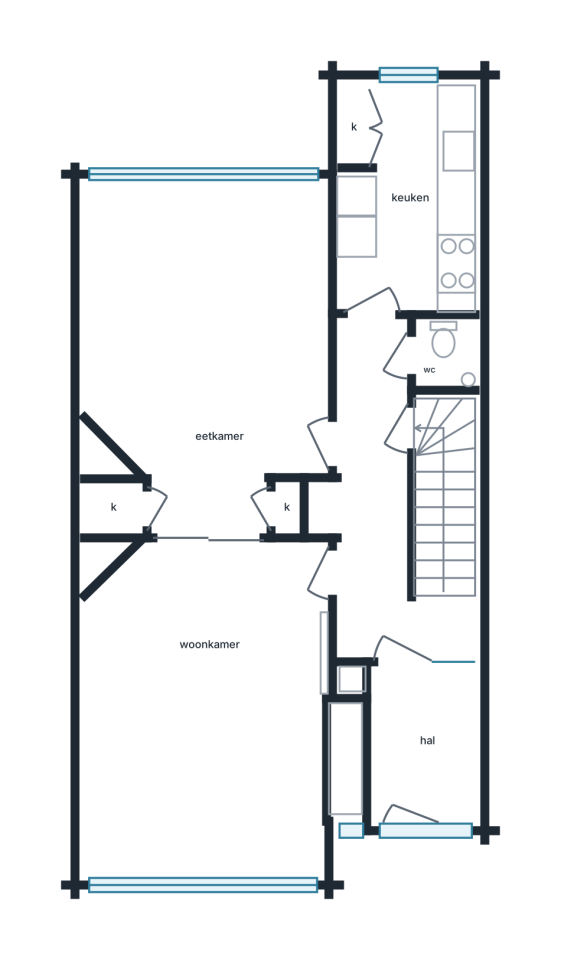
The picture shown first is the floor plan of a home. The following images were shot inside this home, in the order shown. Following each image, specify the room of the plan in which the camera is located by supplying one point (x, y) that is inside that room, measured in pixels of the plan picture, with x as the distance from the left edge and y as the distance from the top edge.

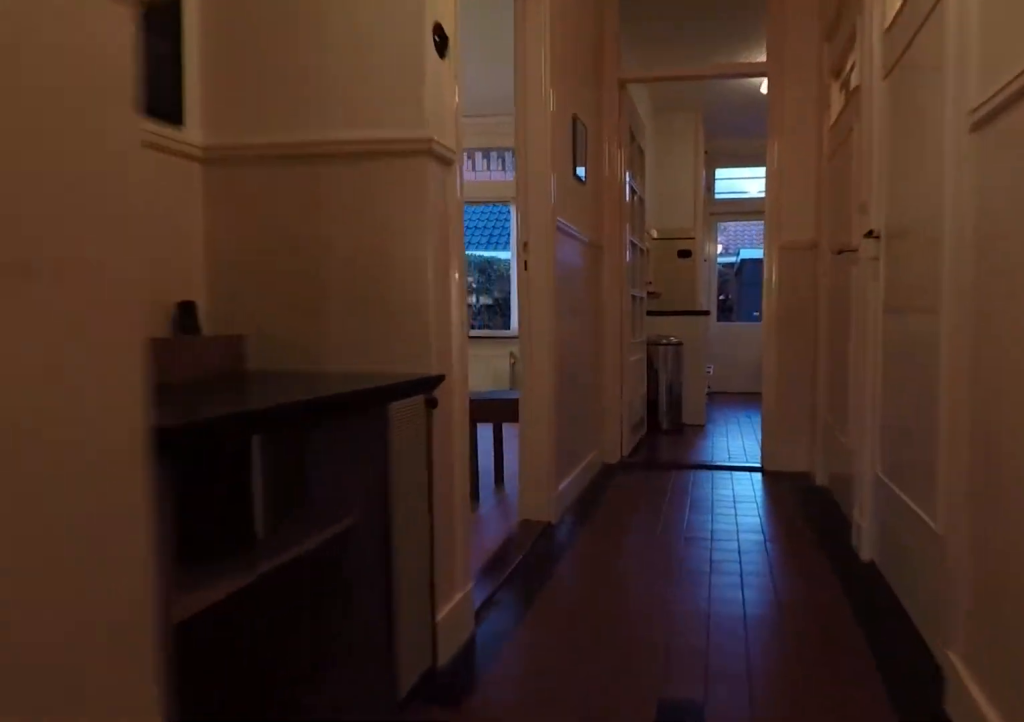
(379, 512)
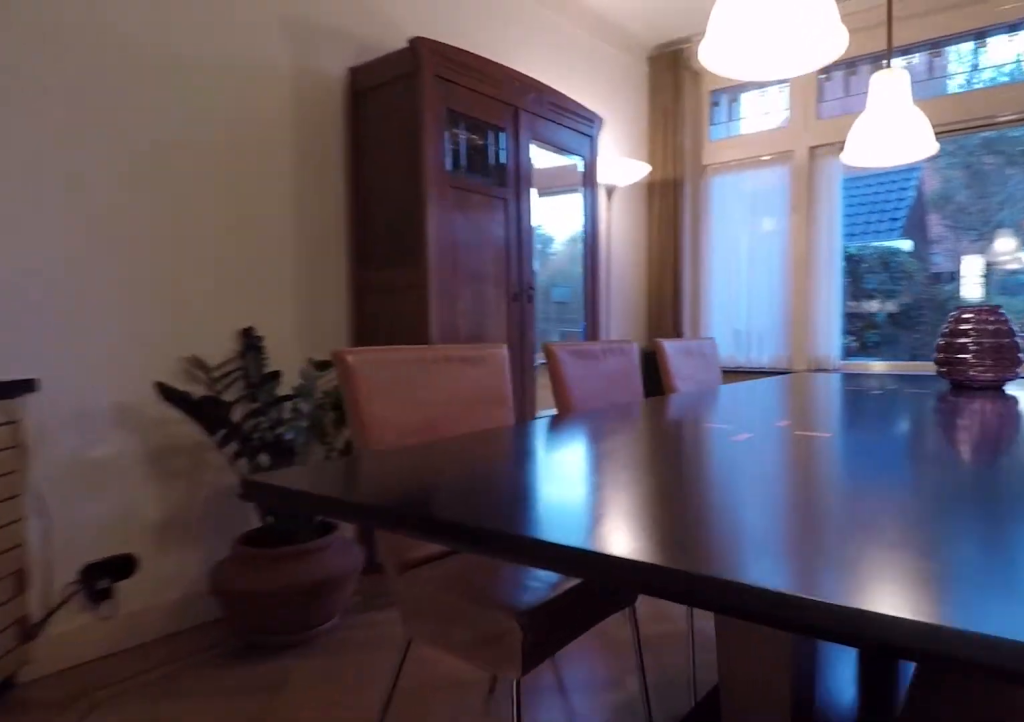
(214, 347)
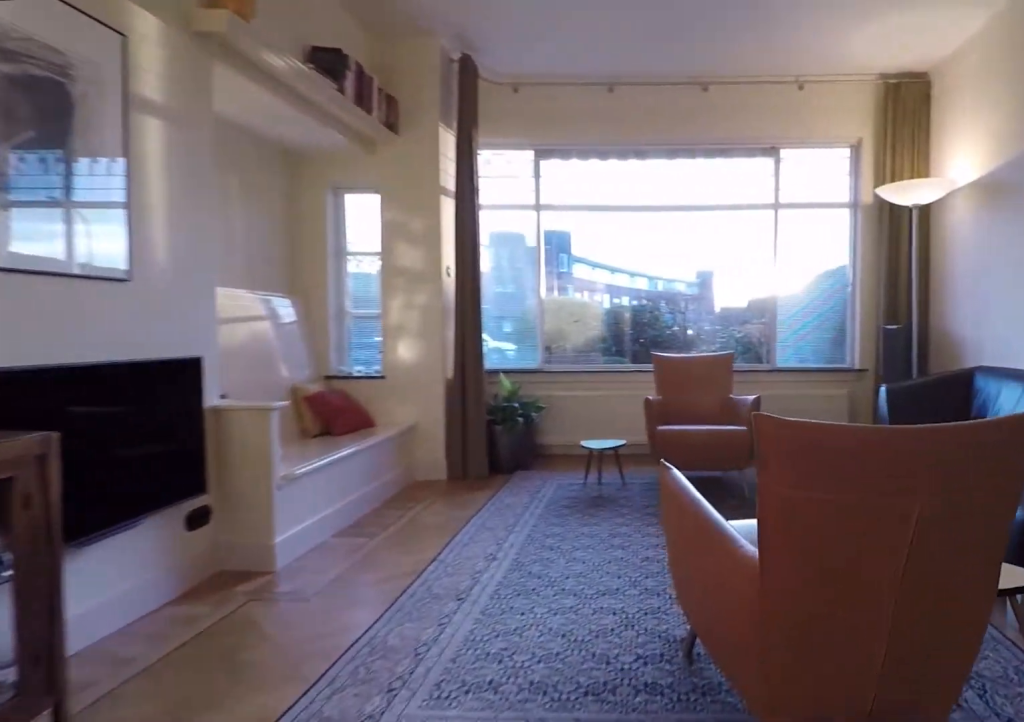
(220, 701)
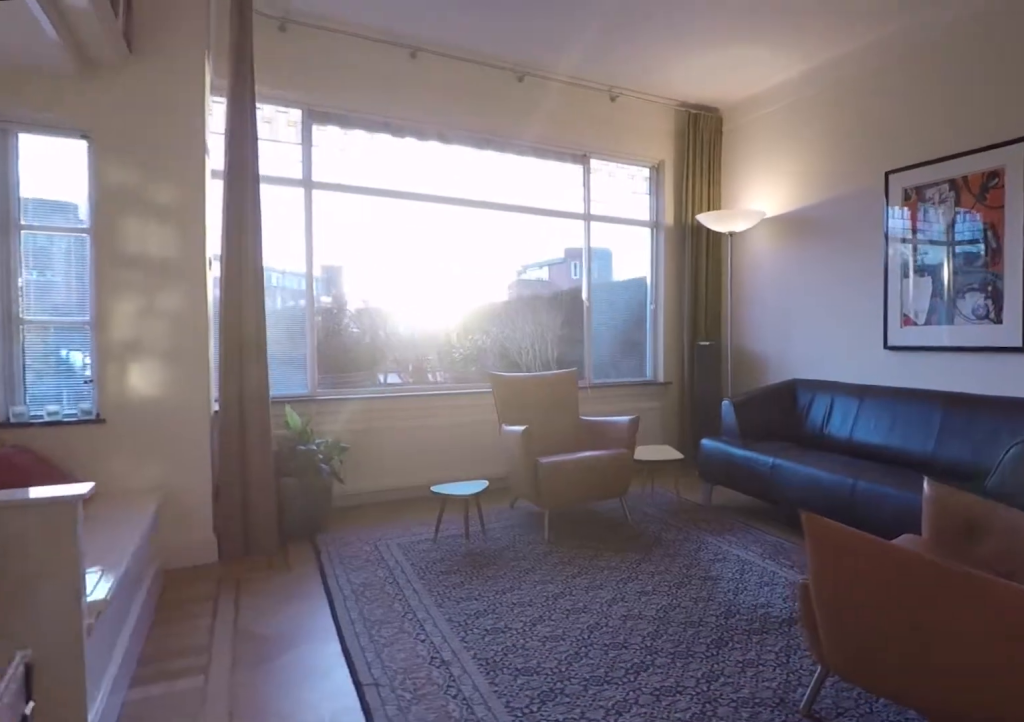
(220, 701)
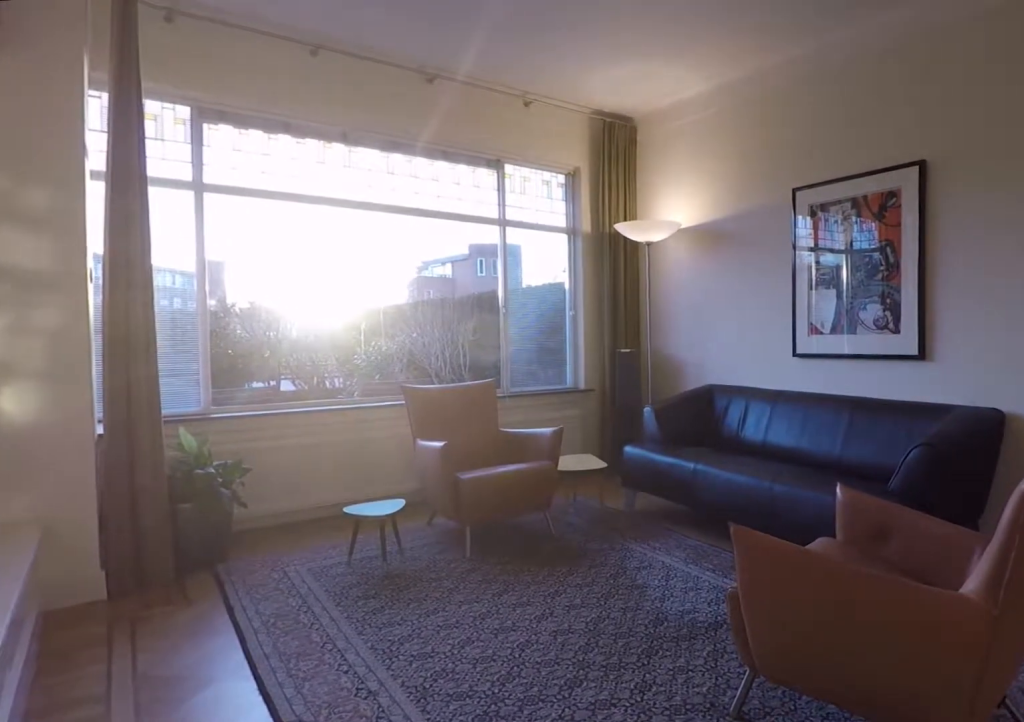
(220, 701)
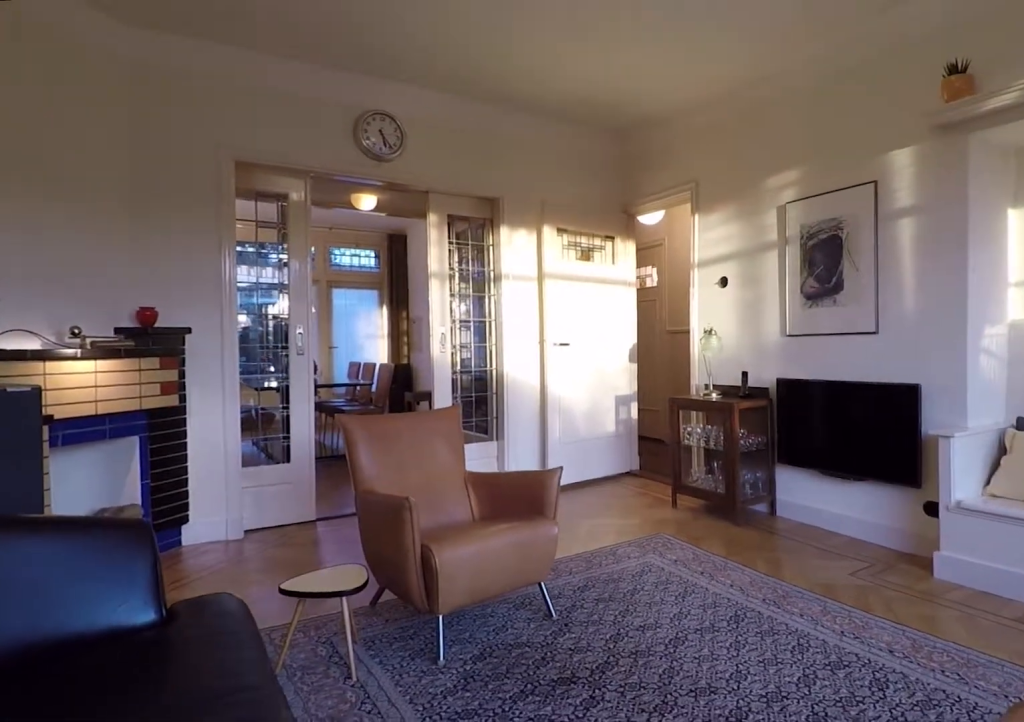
(220, 701)
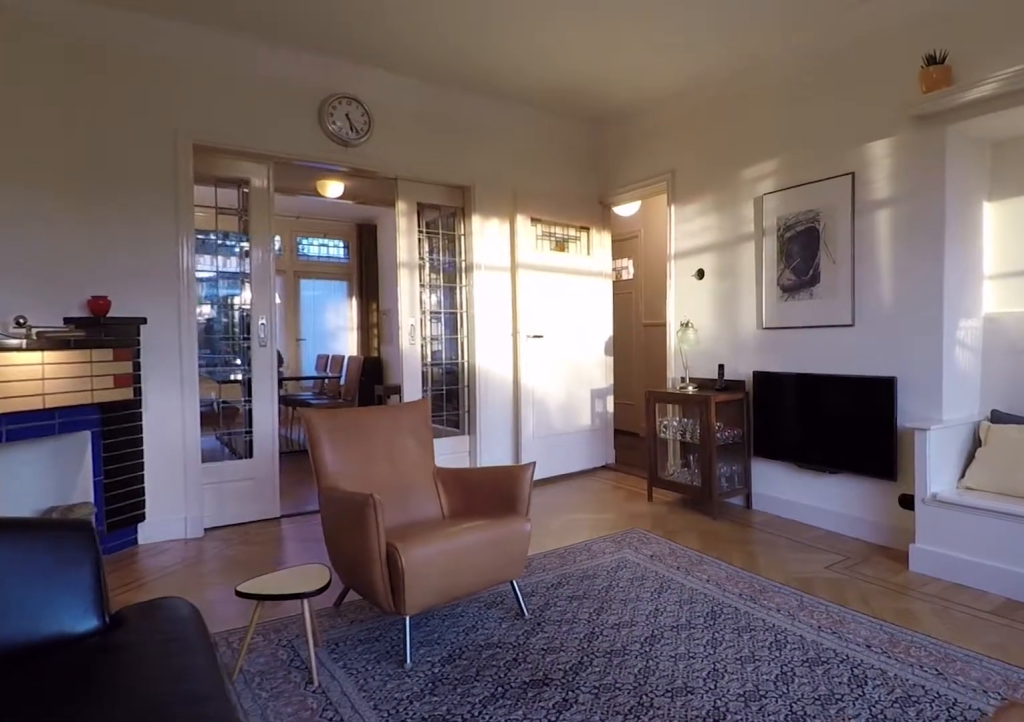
(220, 701)
